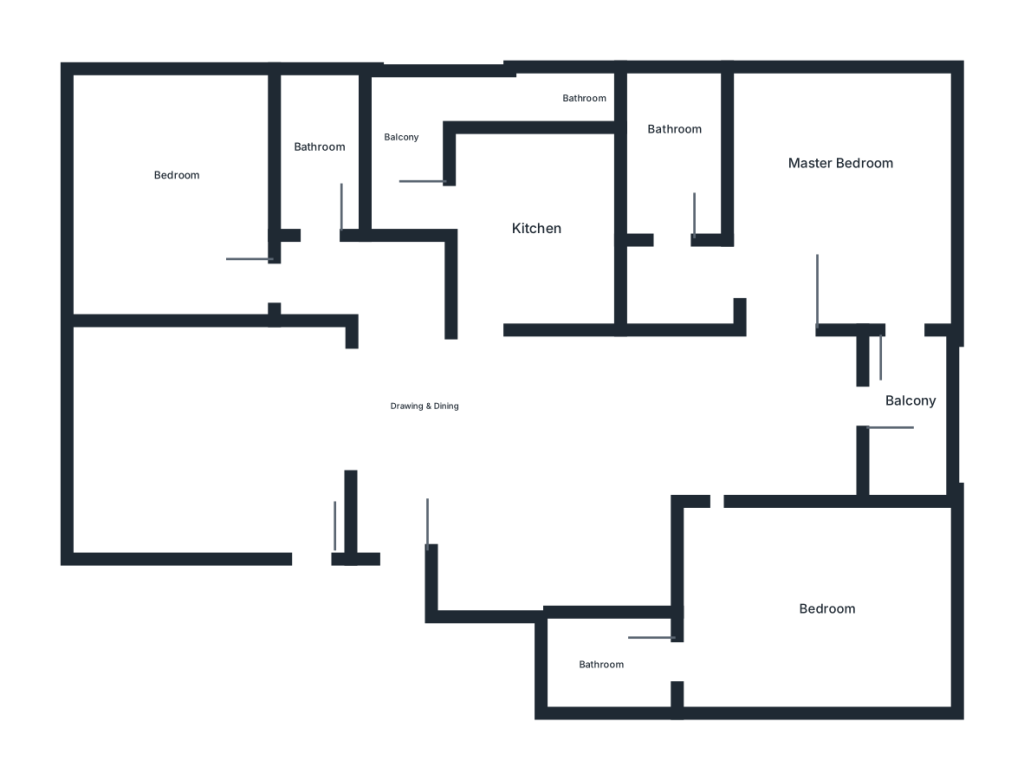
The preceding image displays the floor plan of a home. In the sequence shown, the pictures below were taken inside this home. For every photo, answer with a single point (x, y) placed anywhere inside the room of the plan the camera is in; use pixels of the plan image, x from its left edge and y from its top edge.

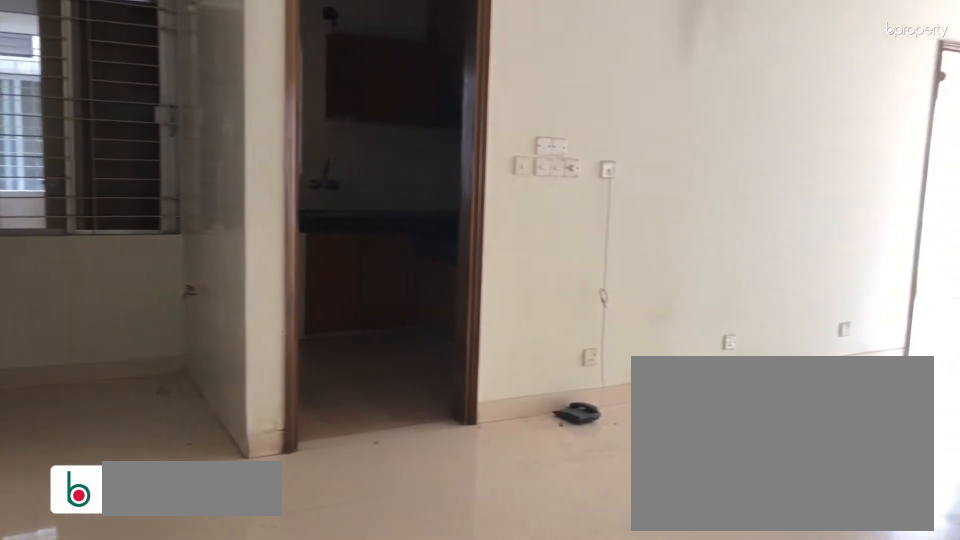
(500, 463)
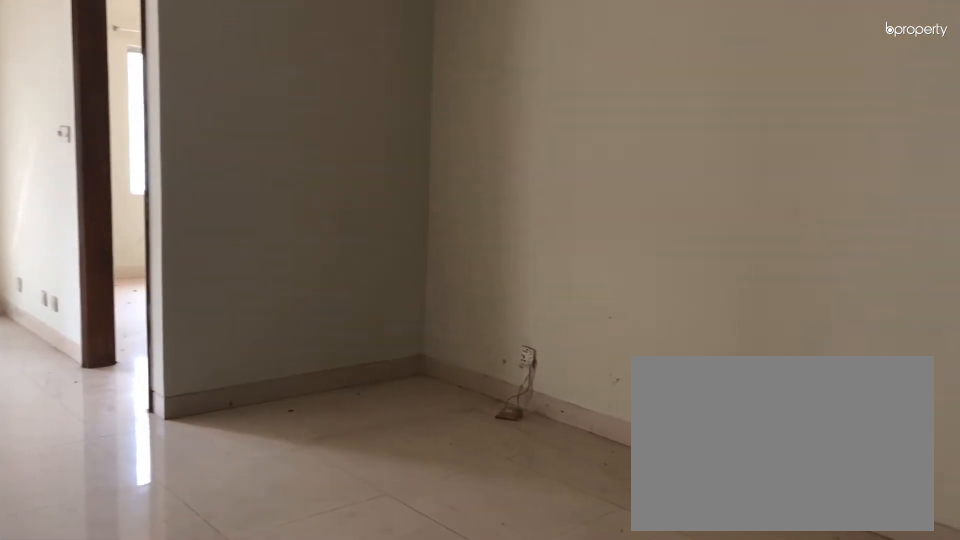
(500, 463)
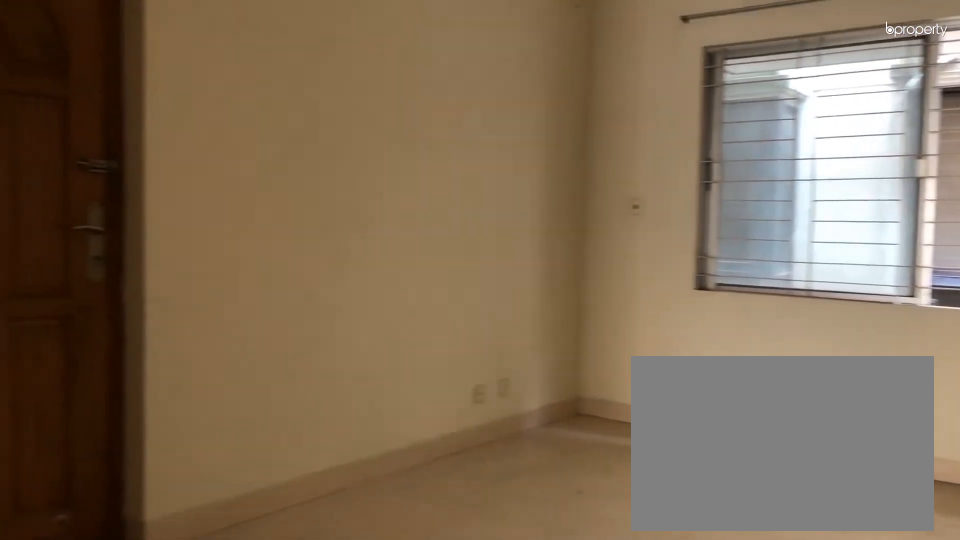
(193, 428)
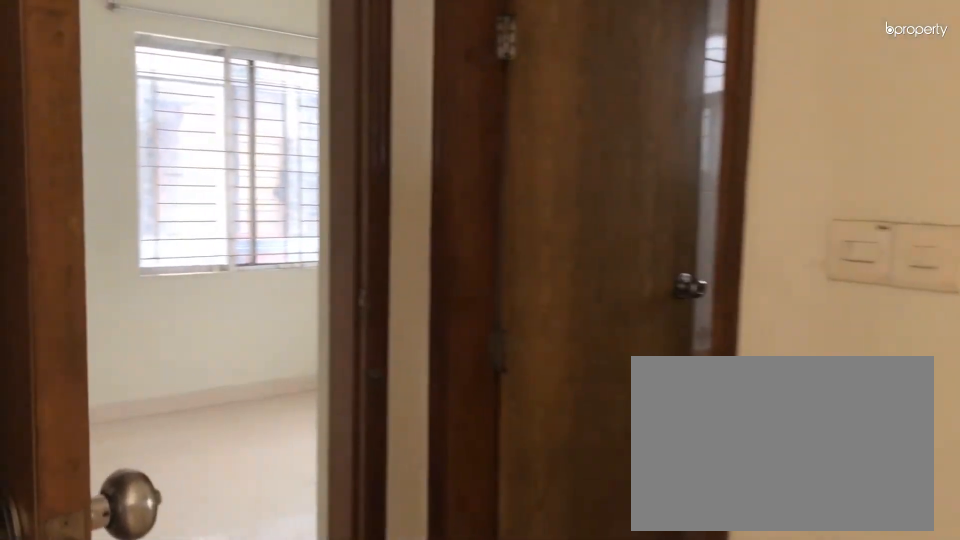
(292, 279)
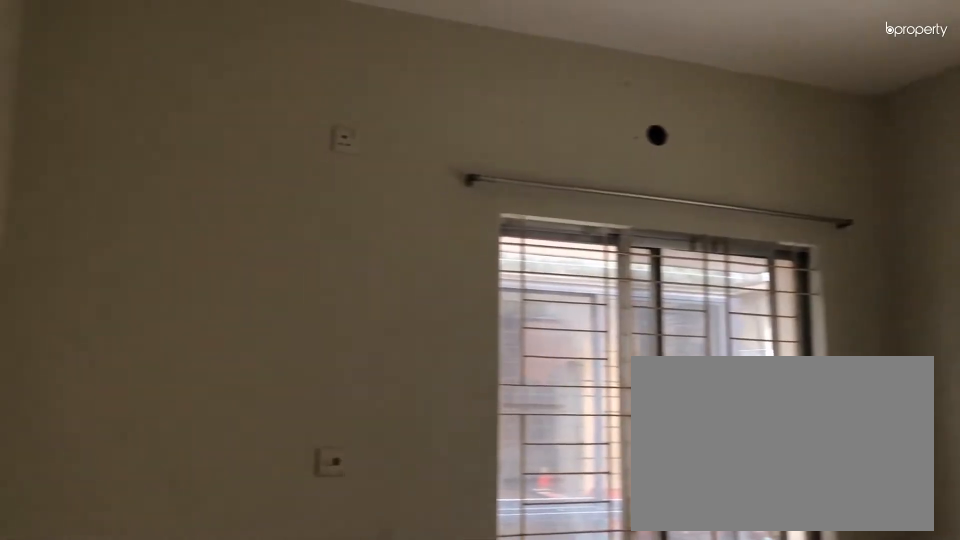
(189, 187)
